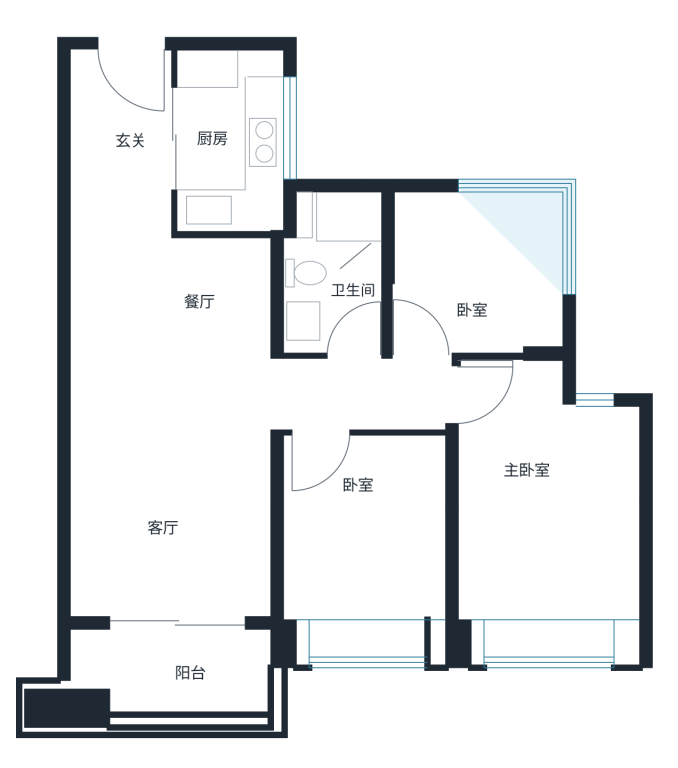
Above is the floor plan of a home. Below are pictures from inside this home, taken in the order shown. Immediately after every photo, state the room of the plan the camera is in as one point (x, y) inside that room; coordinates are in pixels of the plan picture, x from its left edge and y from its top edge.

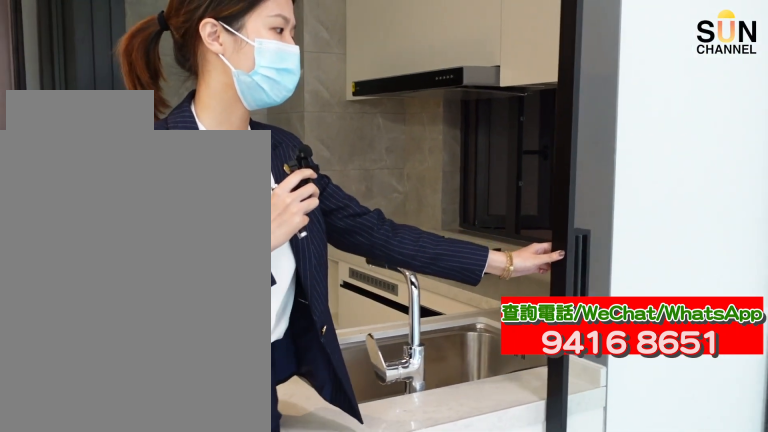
(230, 138)
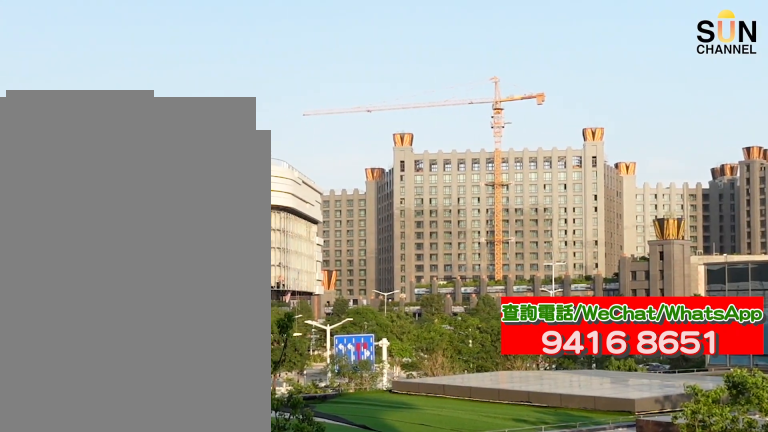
(172, 674)
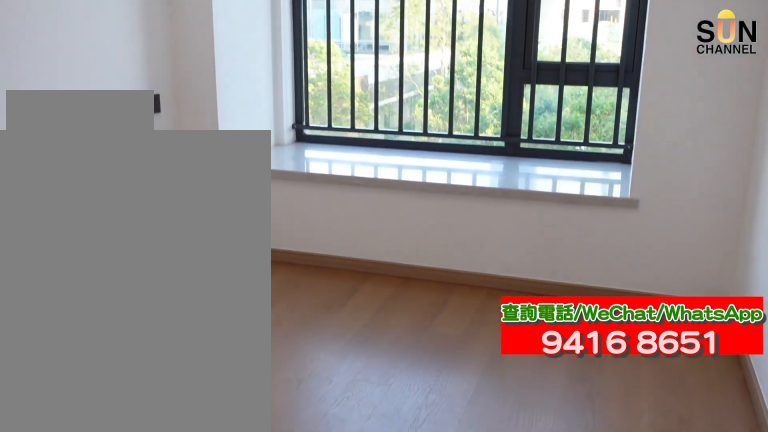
(372, 551)
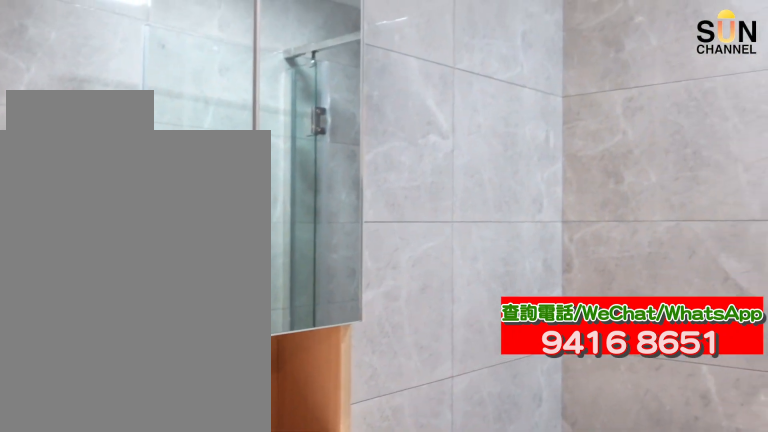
(333, 269)
